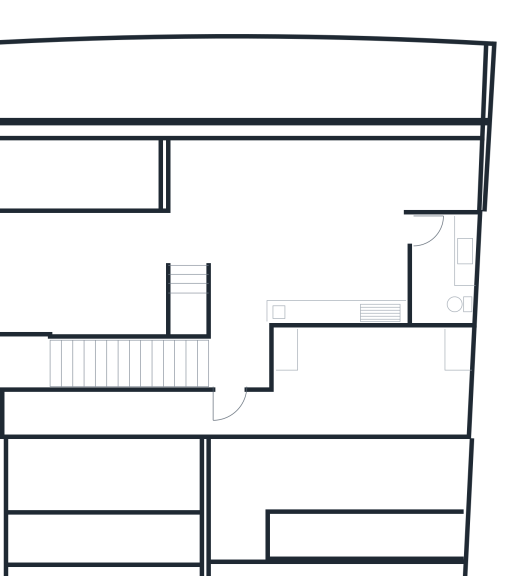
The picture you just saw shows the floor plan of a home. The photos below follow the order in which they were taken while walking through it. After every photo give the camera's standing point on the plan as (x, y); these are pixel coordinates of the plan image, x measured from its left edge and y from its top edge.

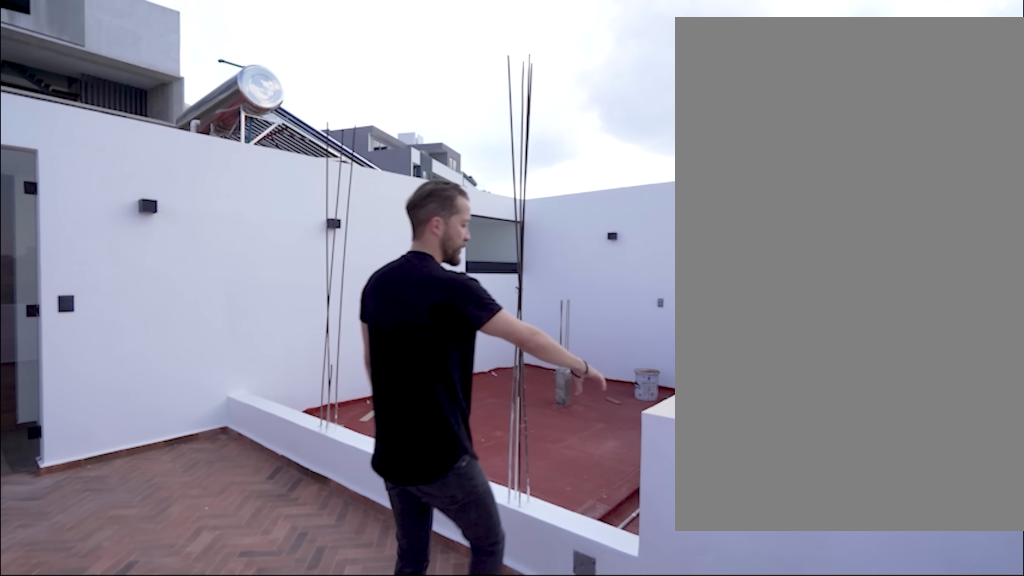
(211, 181)
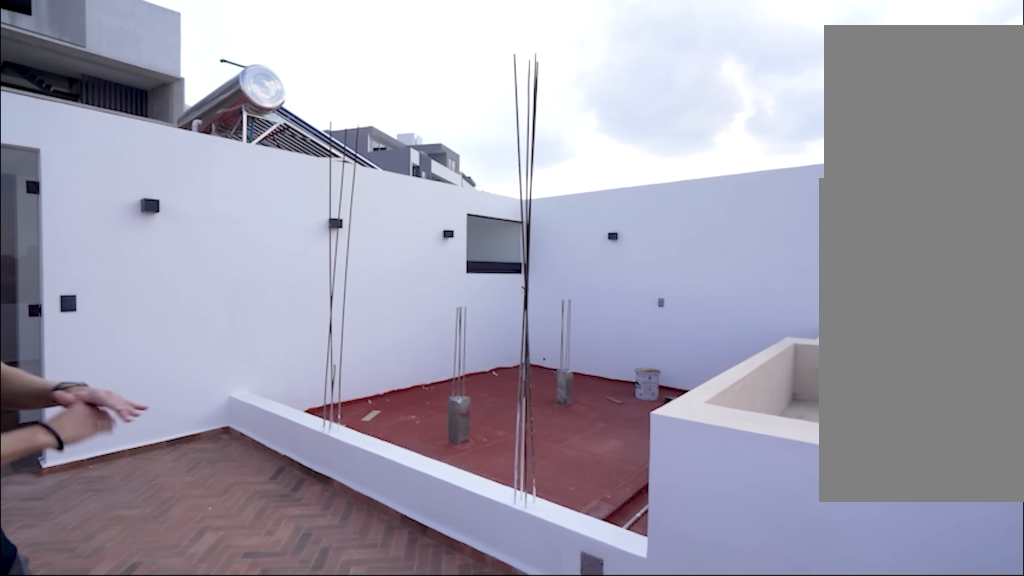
(211, 182)
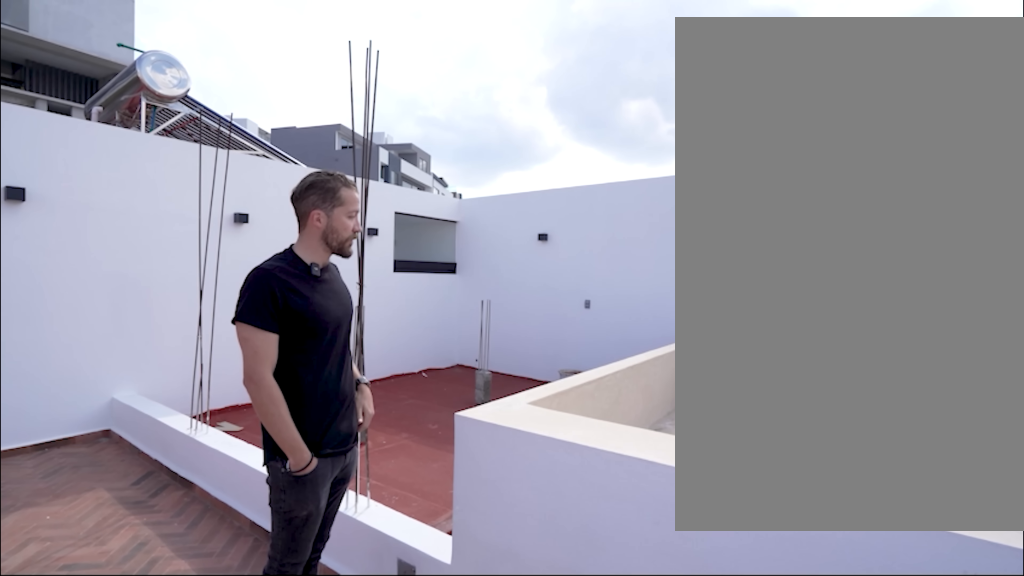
(188, 174)
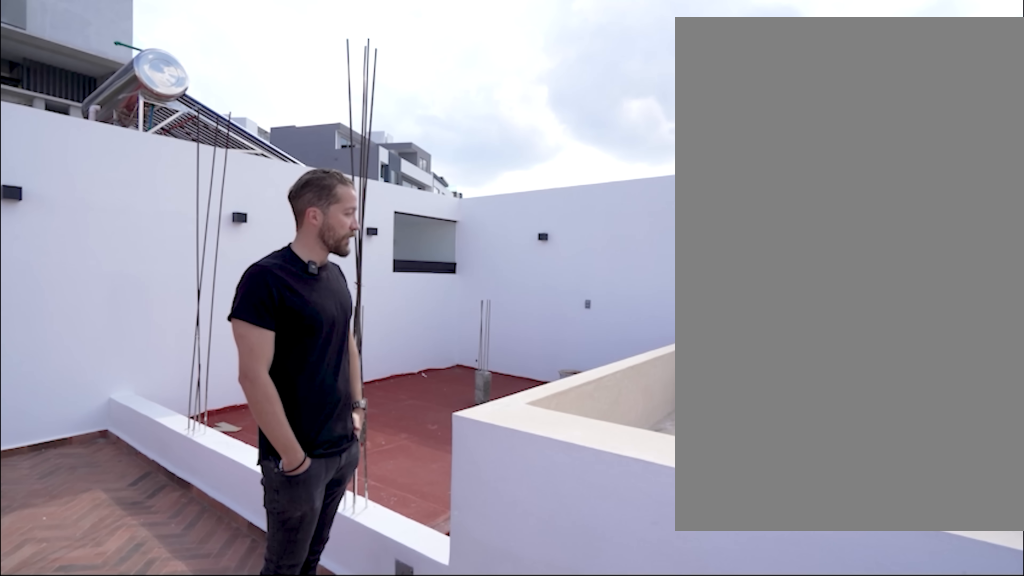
(188, 174)
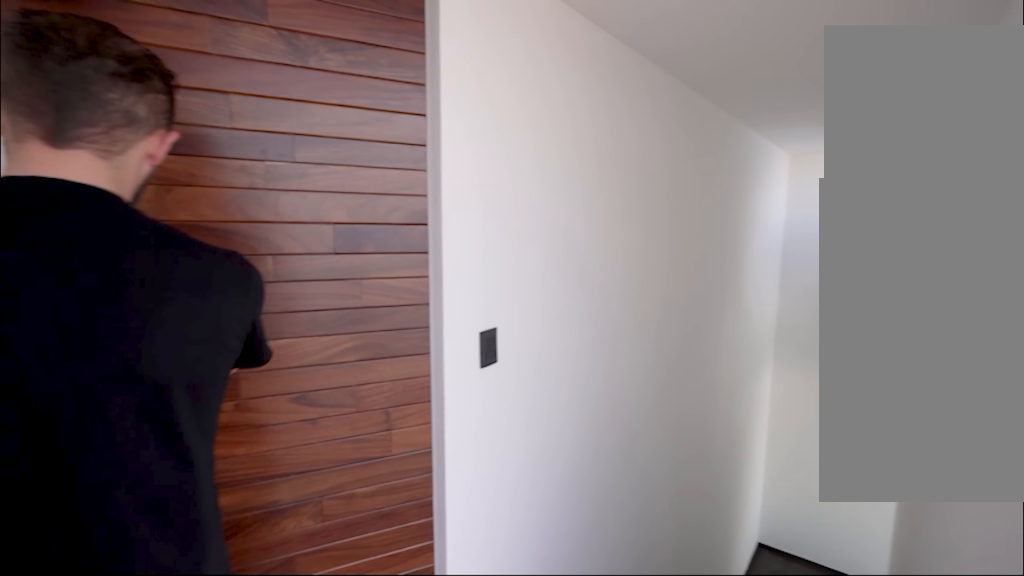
(208, 371)
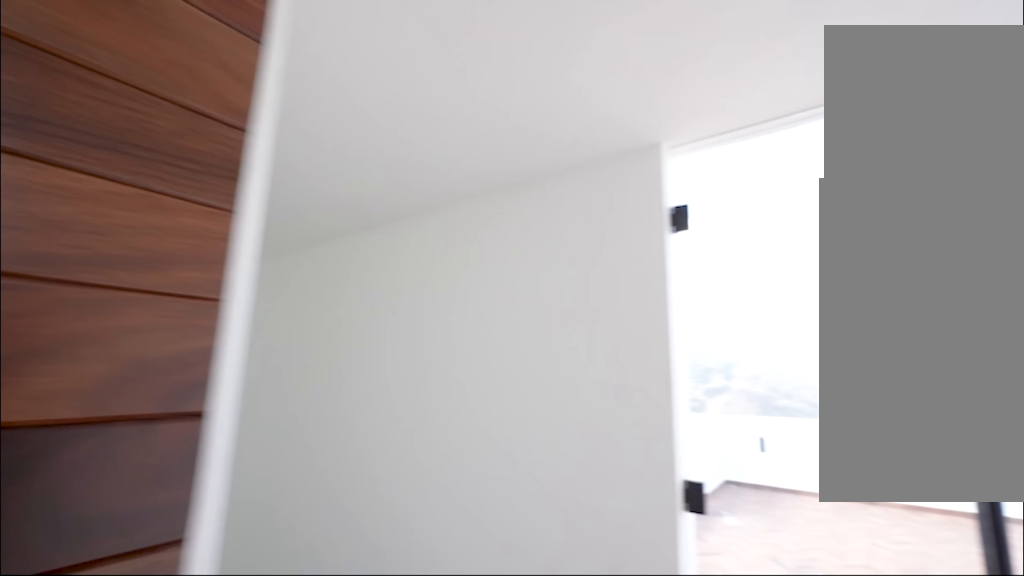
(233, 393)
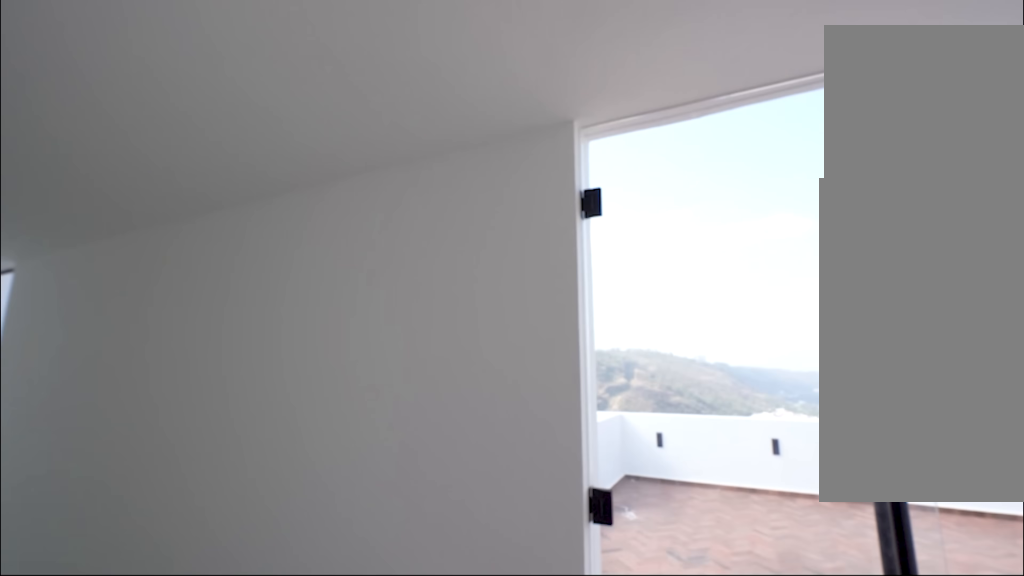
(231, 380)
